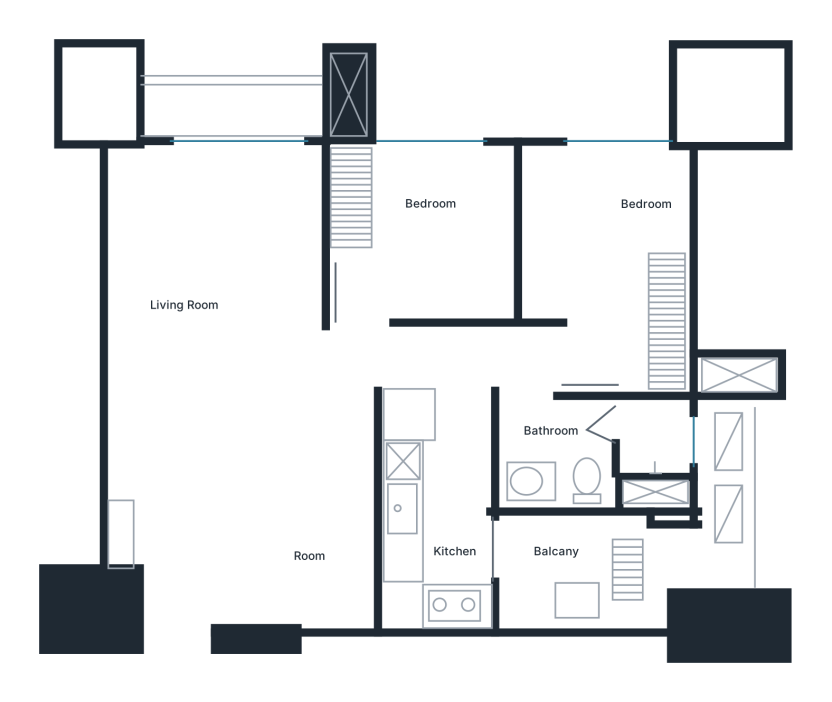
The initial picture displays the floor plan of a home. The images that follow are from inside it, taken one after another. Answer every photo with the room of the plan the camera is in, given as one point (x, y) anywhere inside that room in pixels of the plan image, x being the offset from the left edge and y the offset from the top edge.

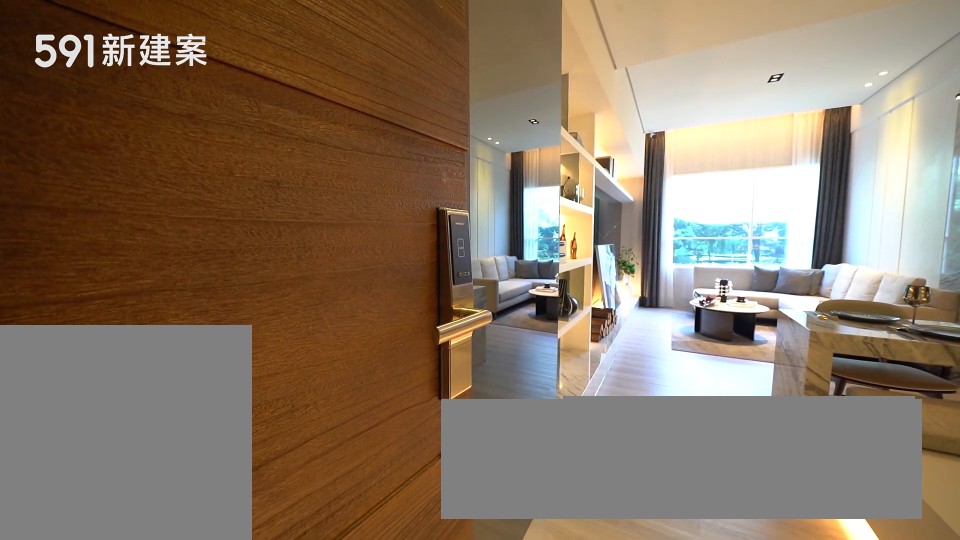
(181, 611)
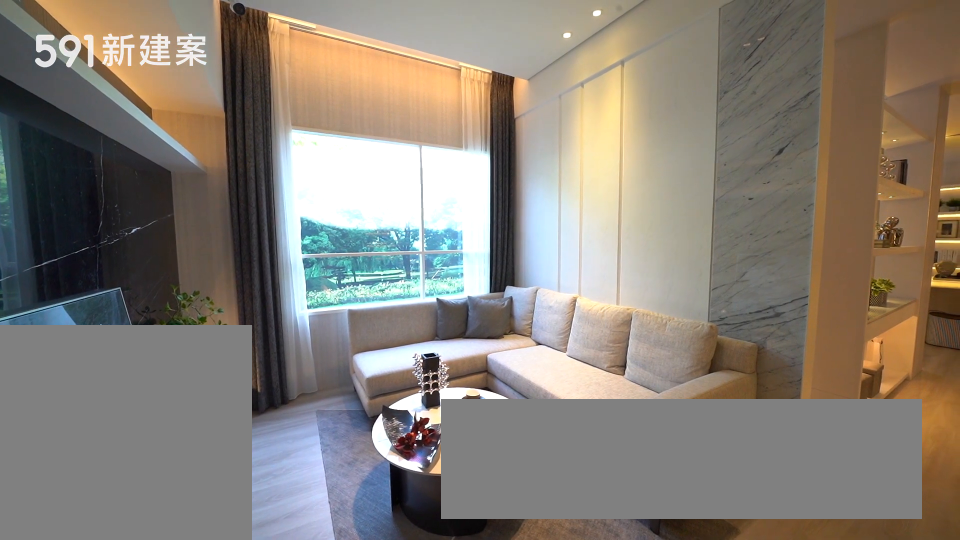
(217, 244)
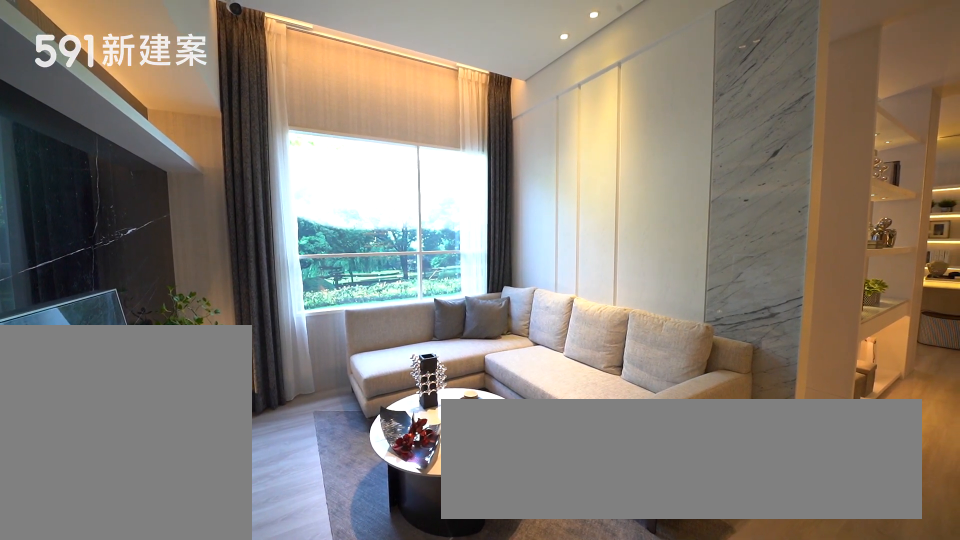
(217, 244)
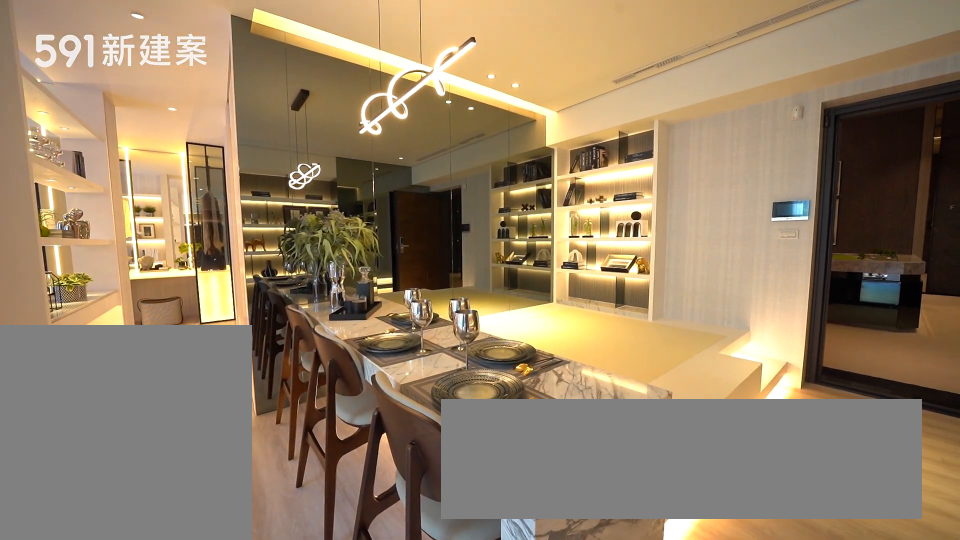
(292, 428)
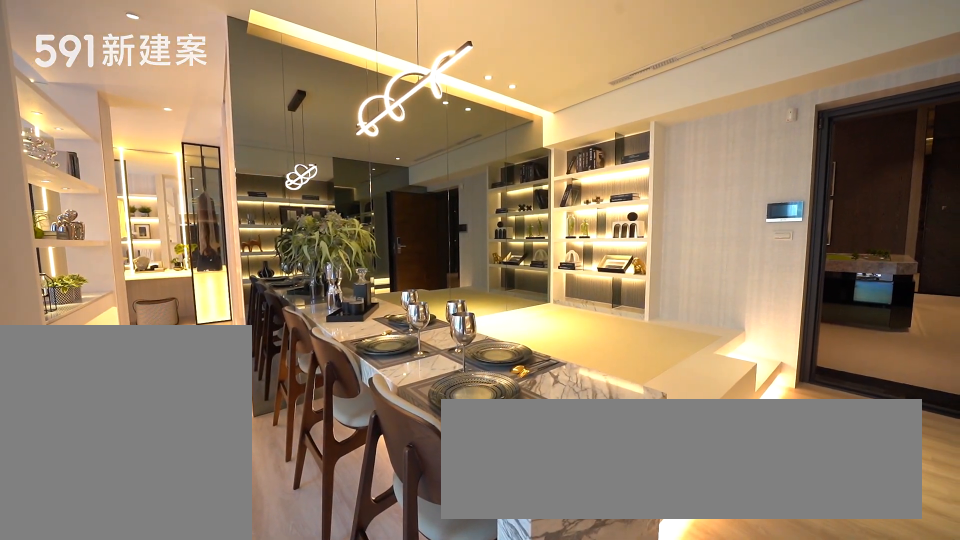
(292, 428)
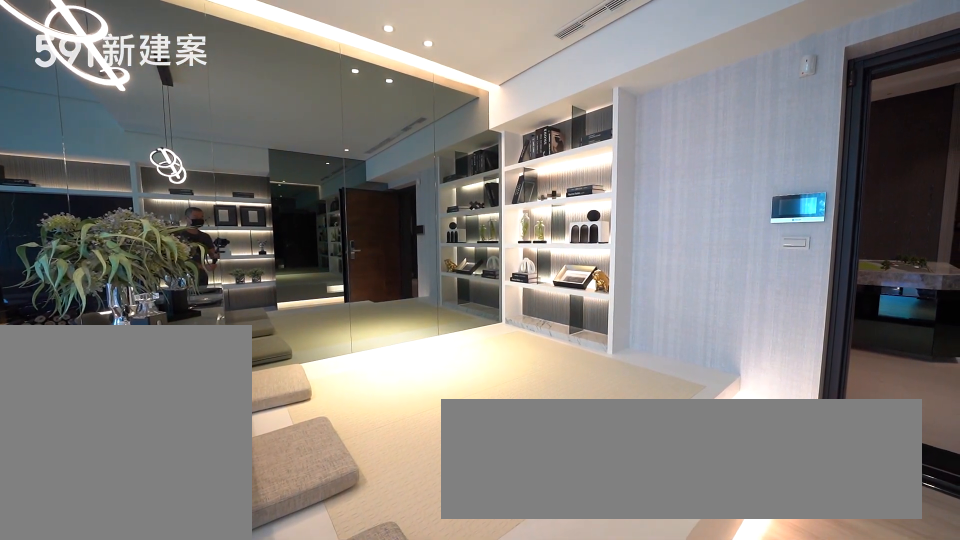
(304, 552)
